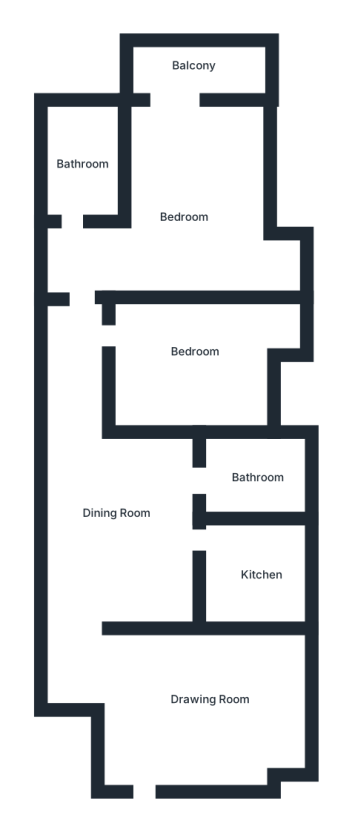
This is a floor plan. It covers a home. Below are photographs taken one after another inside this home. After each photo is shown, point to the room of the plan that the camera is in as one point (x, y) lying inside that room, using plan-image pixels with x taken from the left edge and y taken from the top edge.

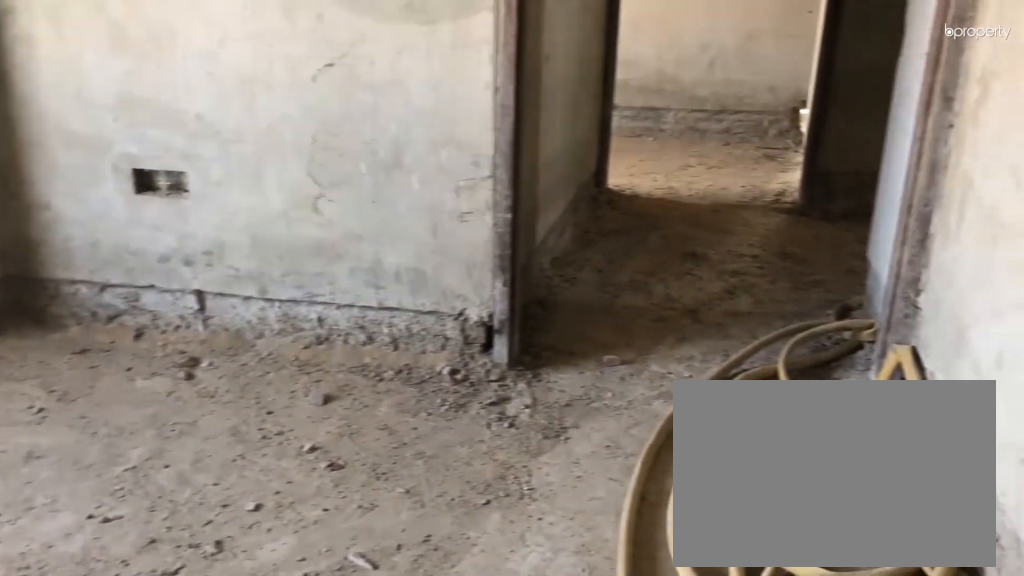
(188, 703)
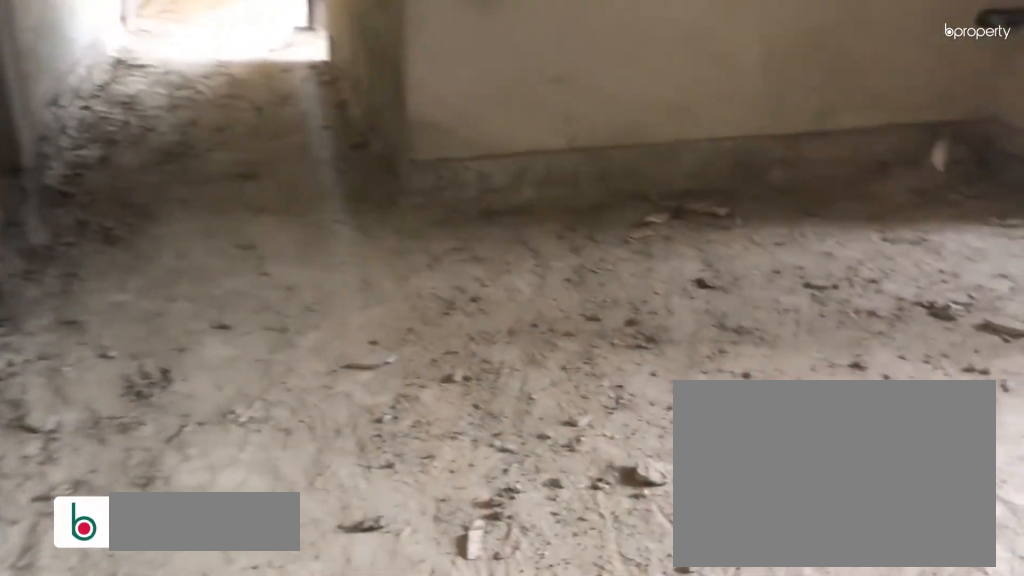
(146, 542)
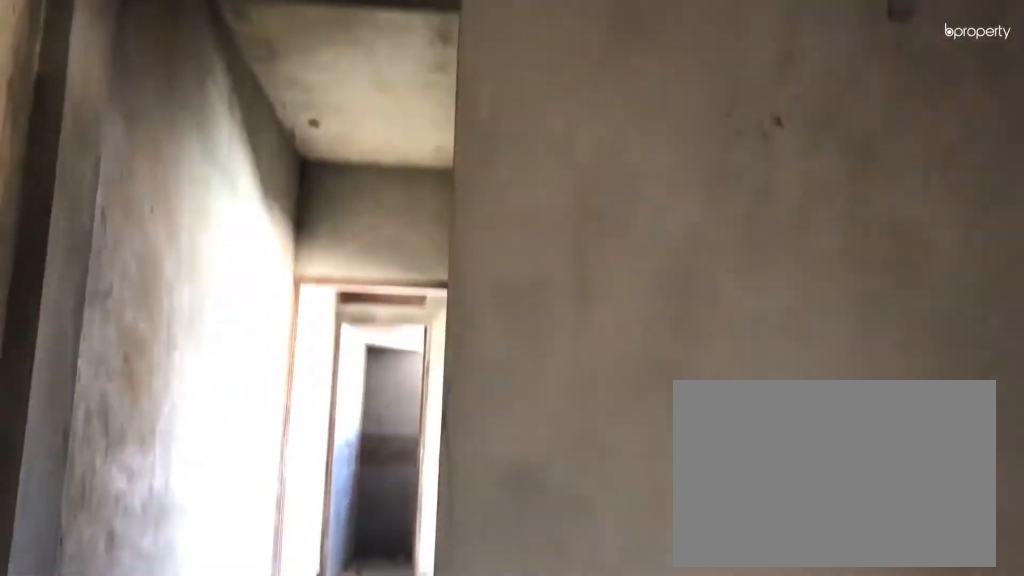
(146, 542)
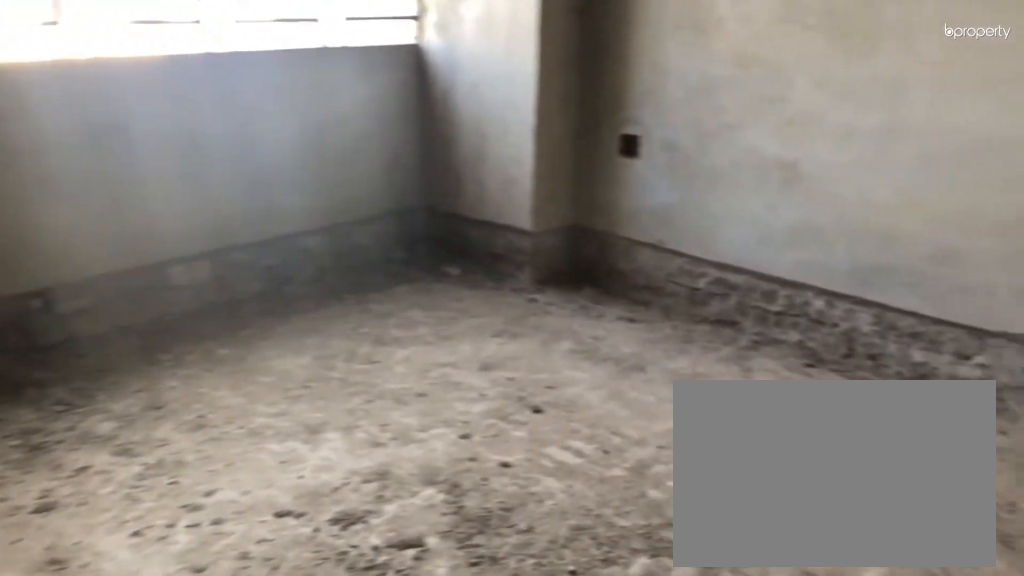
(180, 348)
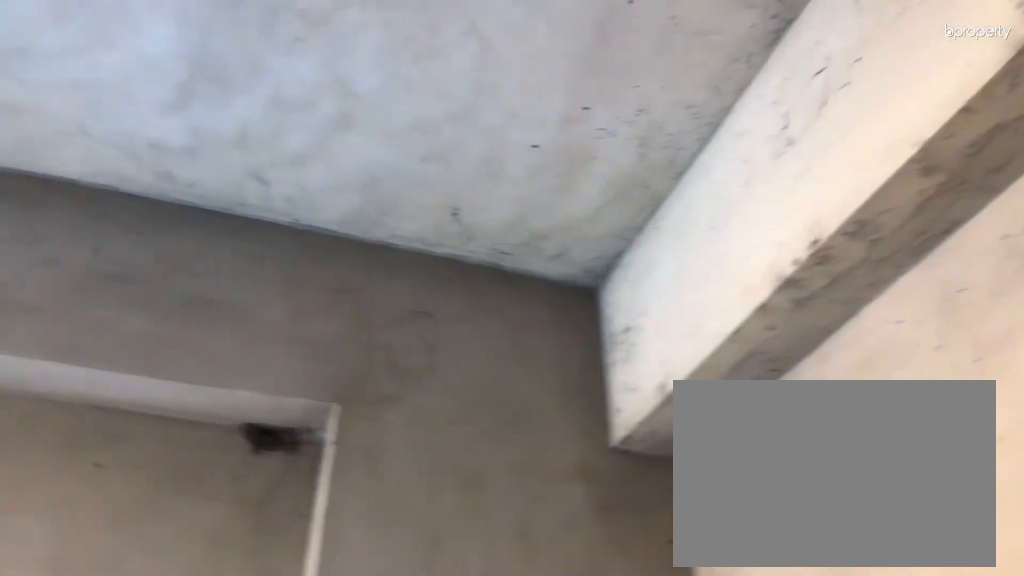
(180, 348)
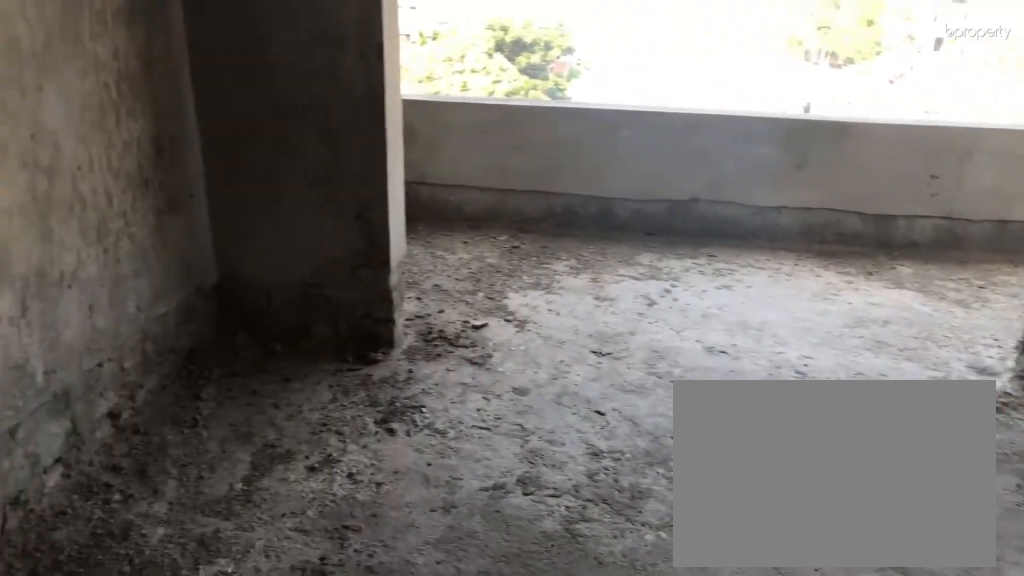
(176, 174)
